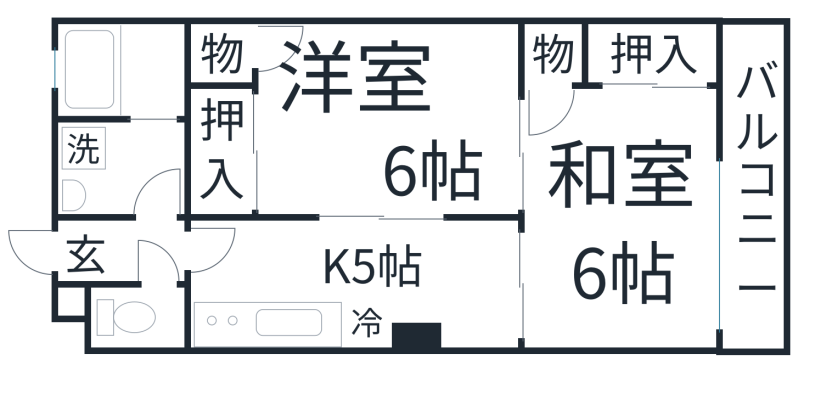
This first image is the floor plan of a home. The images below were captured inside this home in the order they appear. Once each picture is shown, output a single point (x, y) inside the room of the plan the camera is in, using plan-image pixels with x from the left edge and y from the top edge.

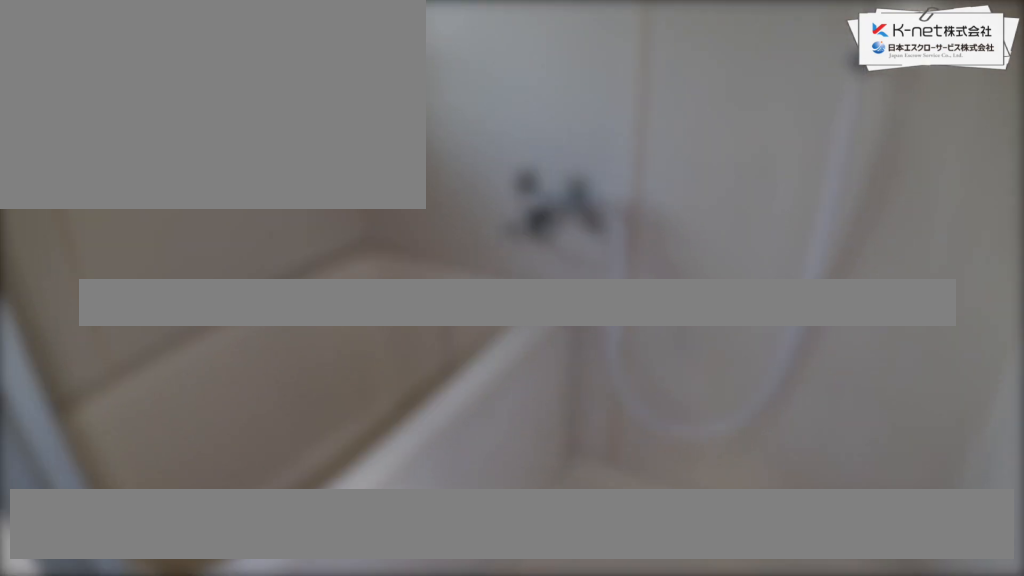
(121, 70)
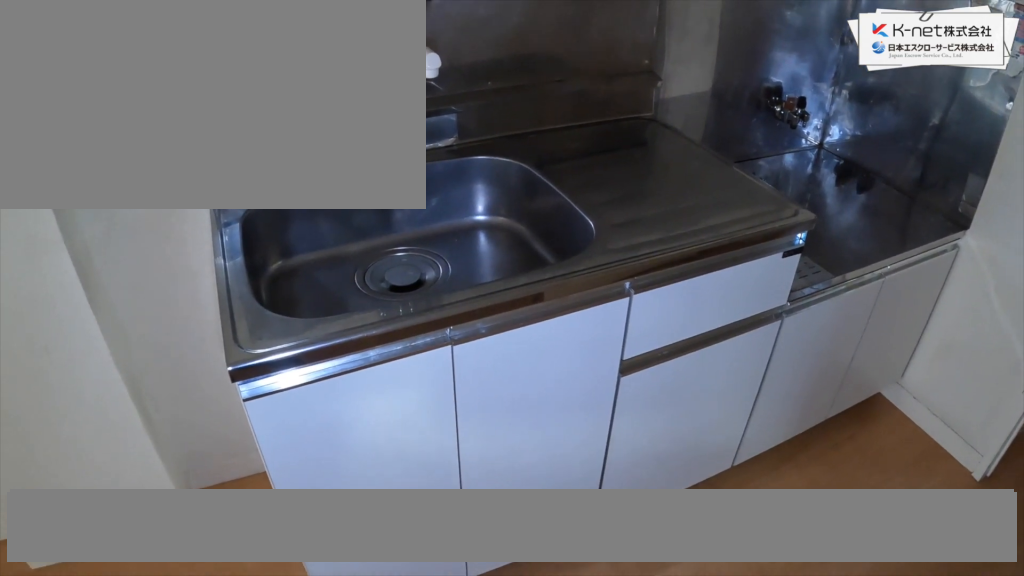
(353, 285)
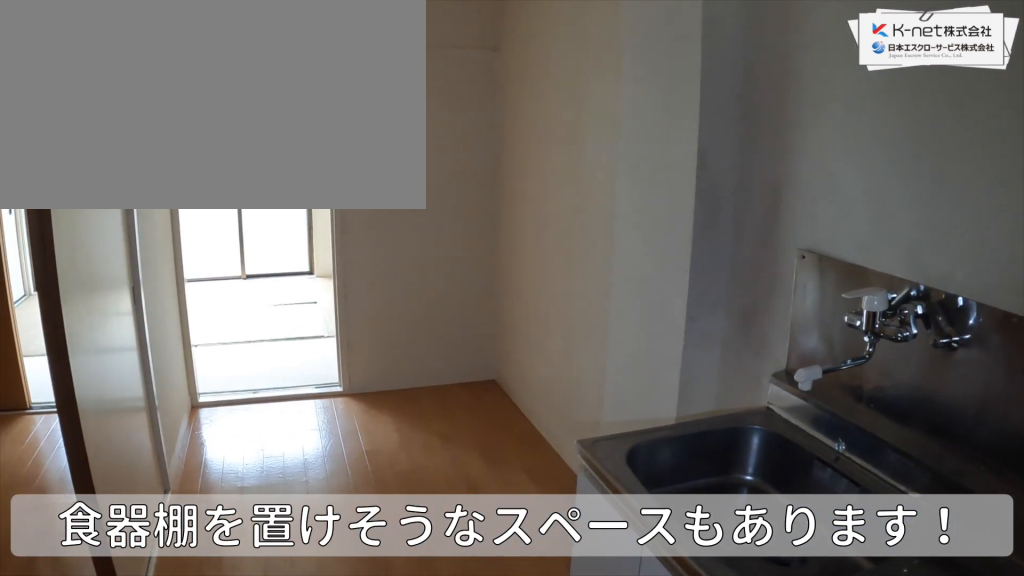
(353, 285)
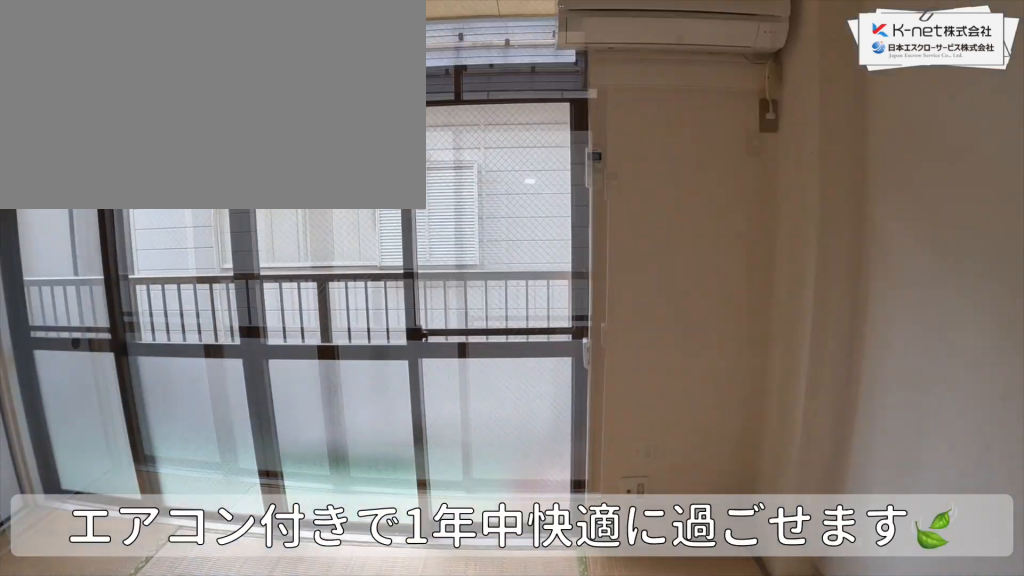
(623, 217)
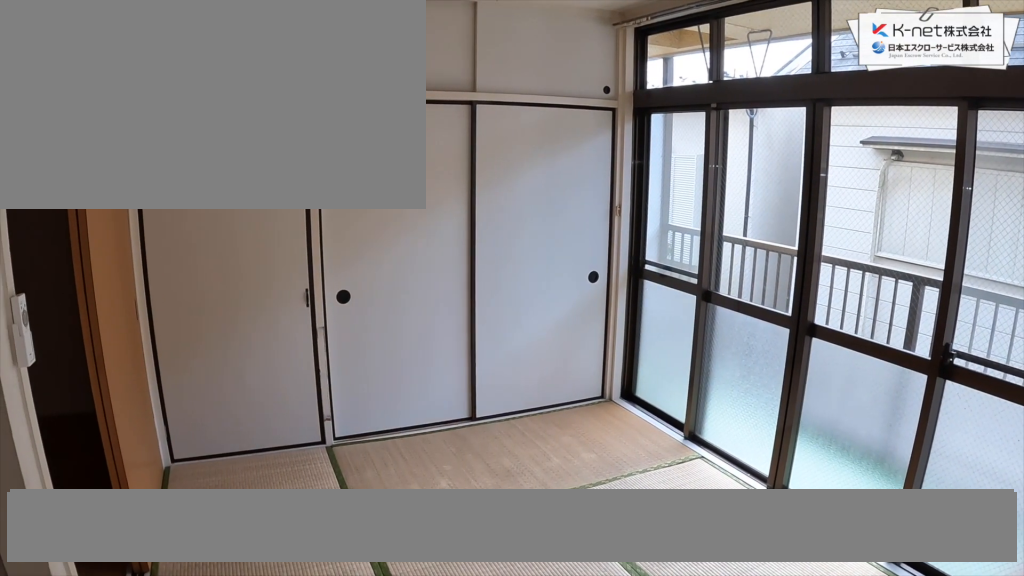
(623, 217)
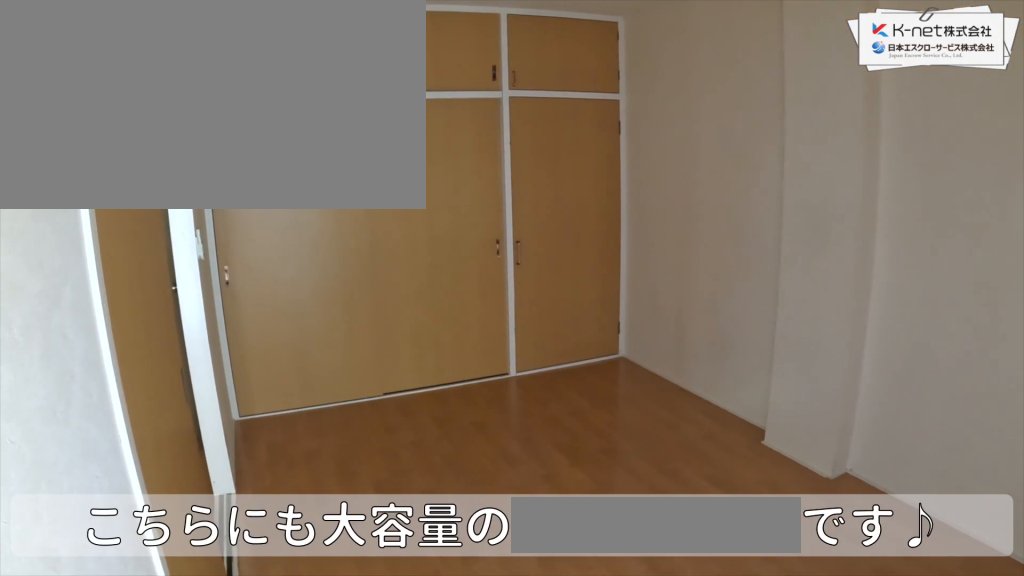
(389, 123)
